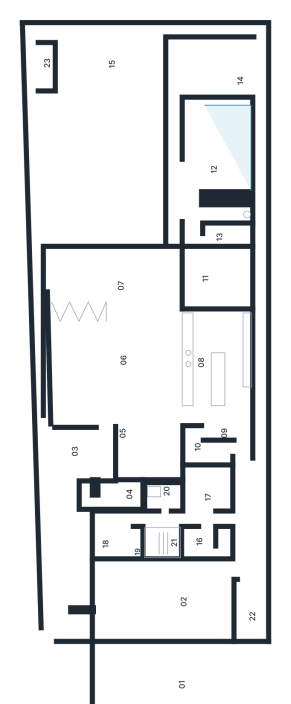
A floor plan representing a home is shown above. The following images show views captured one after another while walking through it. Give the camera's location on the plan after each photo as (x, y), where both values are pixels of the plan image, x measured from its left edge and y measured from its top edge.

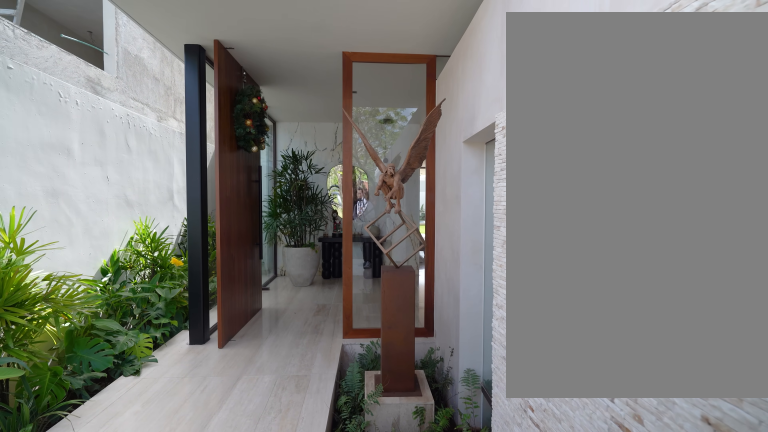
(66, 525)
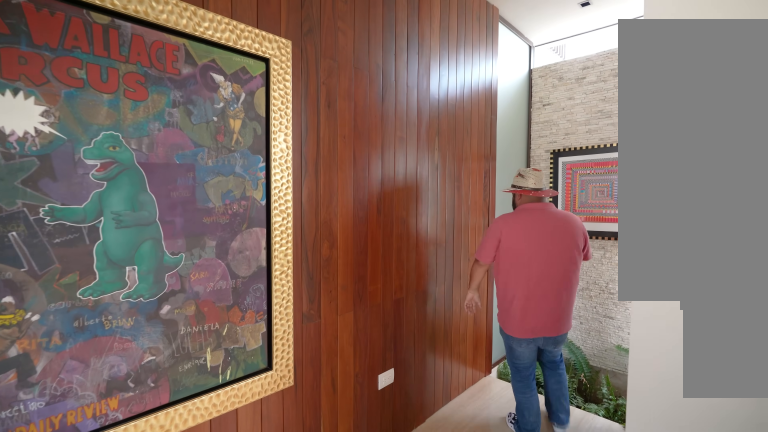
(108, 435)
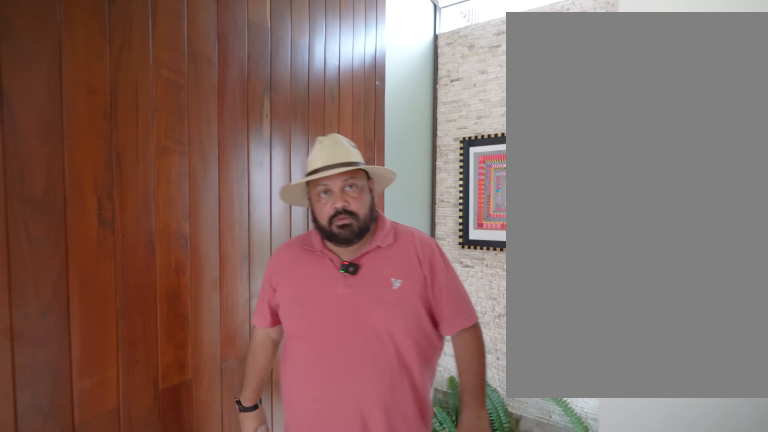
(107, 490)
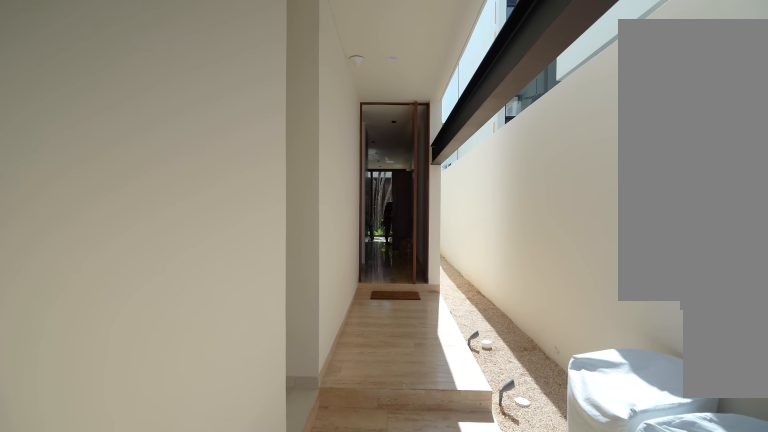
(243, 570)
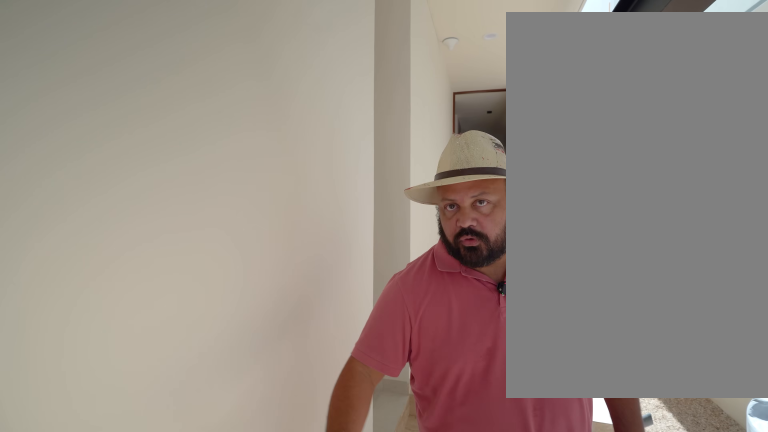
(244, 537)
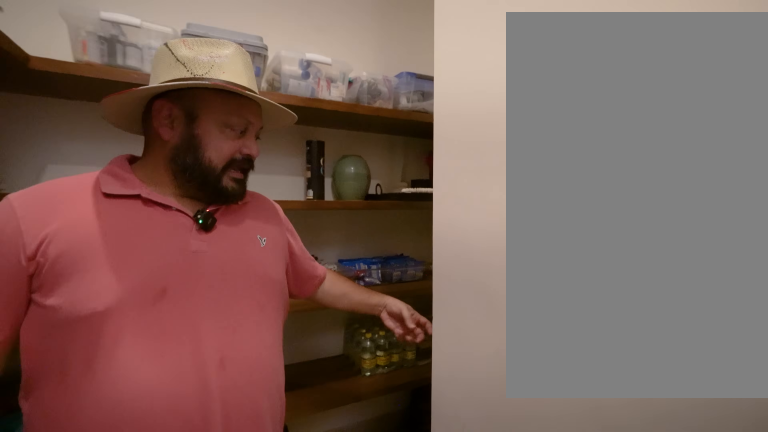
(196, 450)
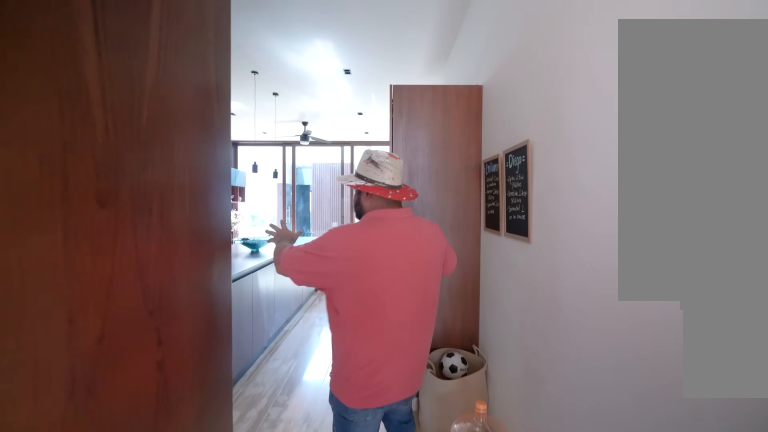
(242, 446)
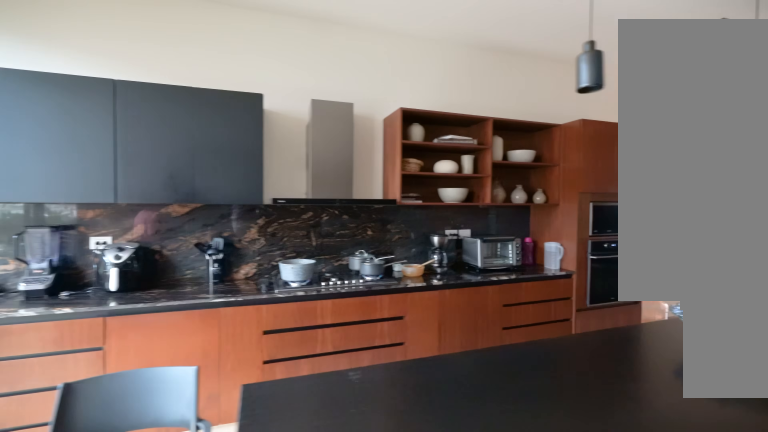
(196, 324)
